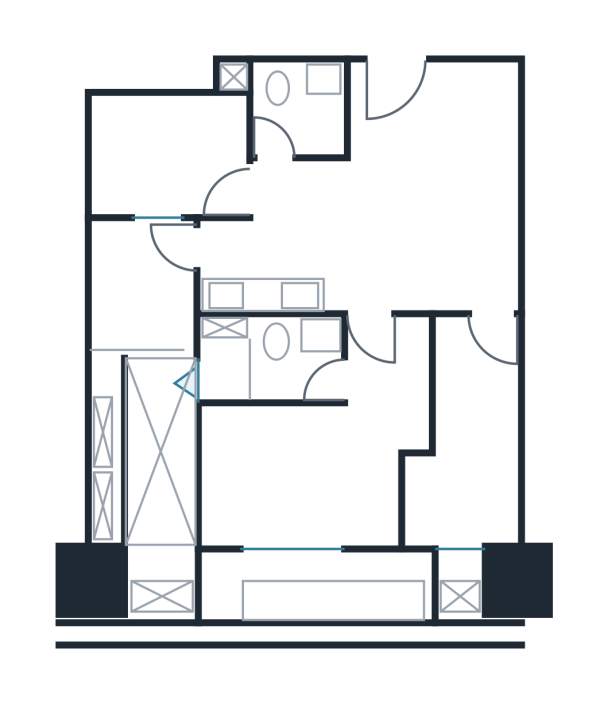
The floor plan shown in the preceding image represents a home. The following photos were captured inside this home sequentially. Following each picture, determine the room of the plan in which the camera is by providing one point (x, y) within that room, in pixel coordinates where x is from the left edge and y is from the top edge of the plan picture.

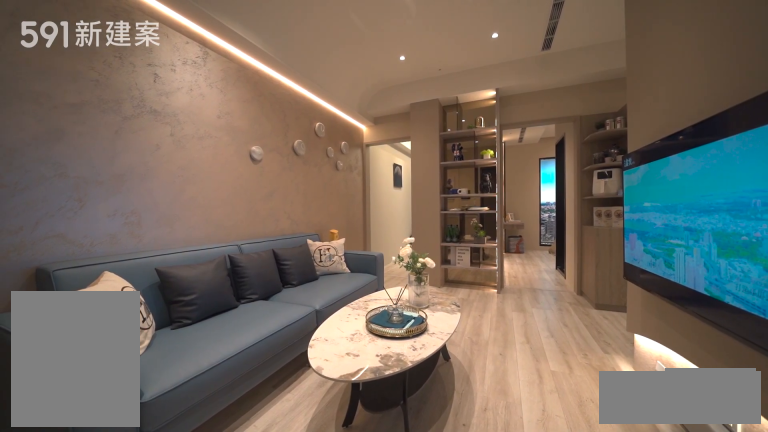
(433, 167)
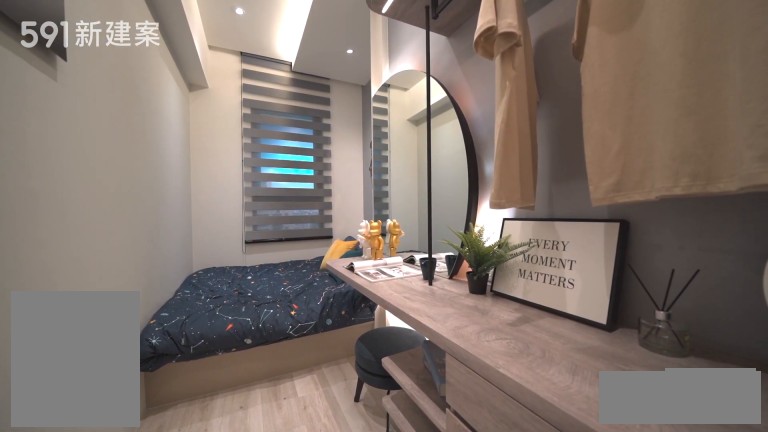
(469, 439)
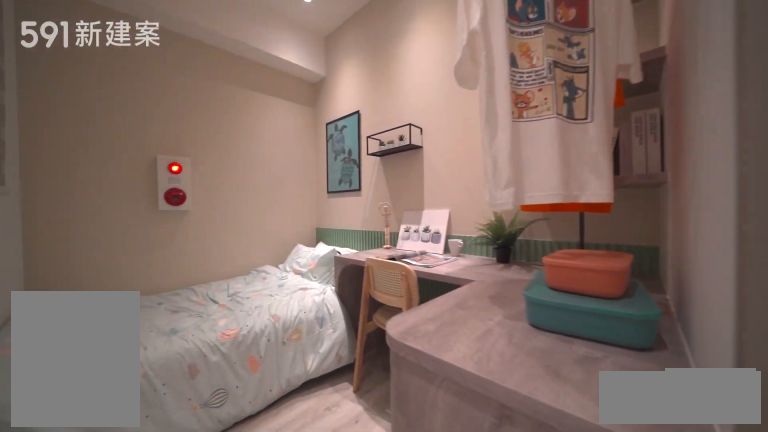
(164, 152)
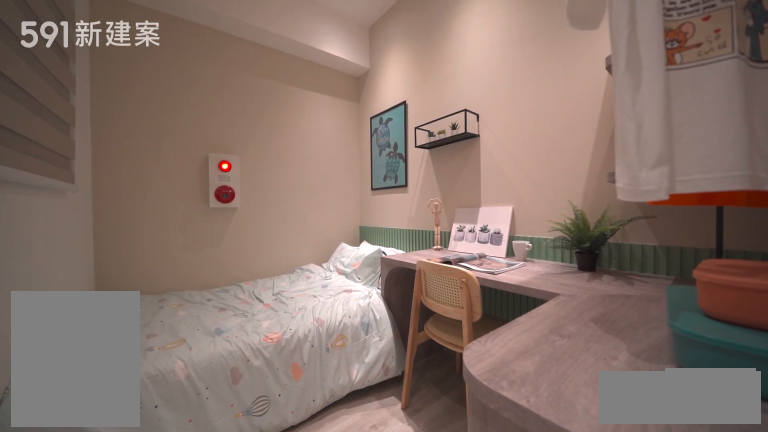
(164, 152)
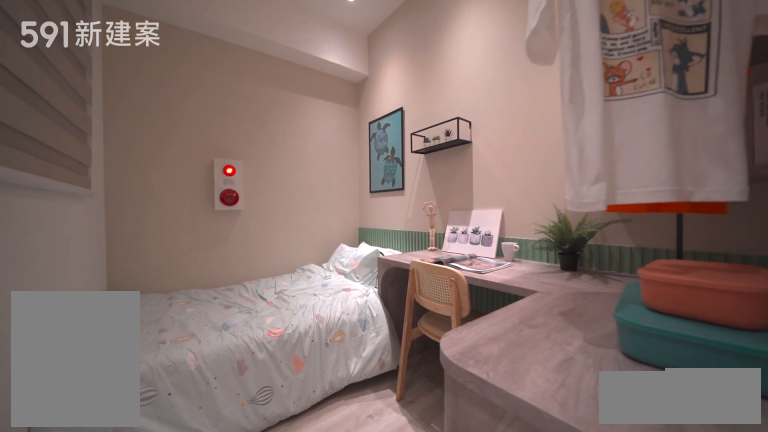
(164, 152)
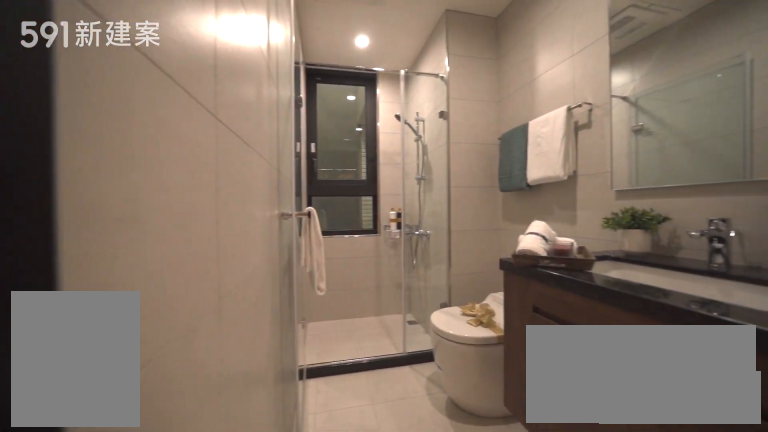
(269, 361)
